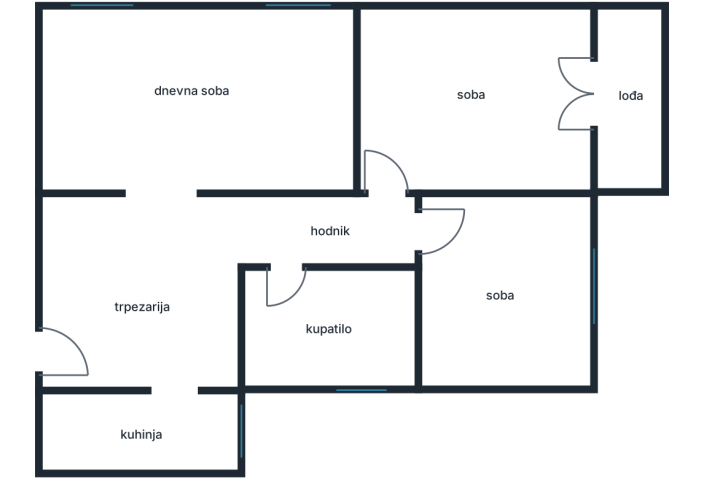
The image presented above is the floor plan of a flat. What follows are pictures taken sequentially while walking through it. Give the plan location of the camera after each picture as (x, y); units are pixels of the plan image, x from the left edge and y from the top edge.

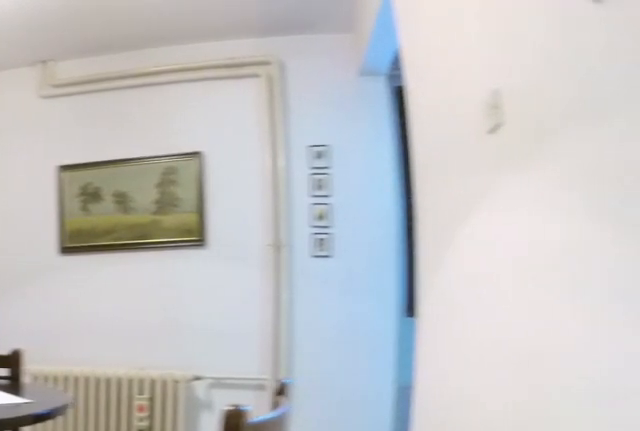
(82, 328)
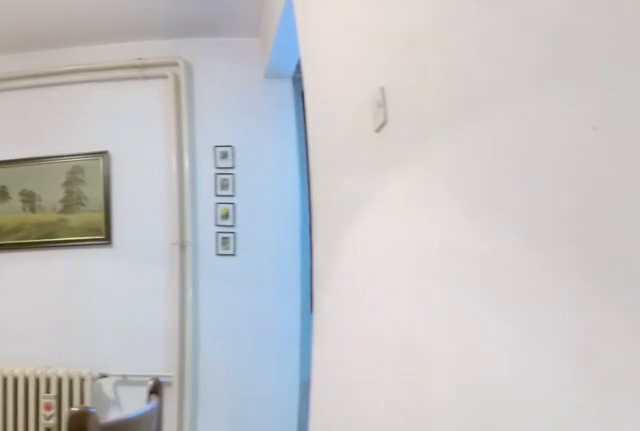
(89, 328)
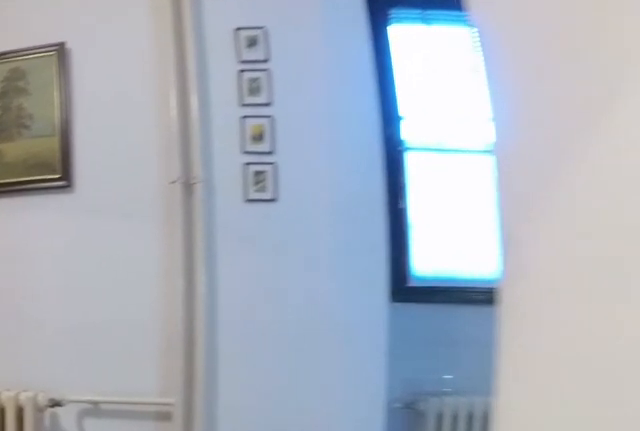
(126, 328)
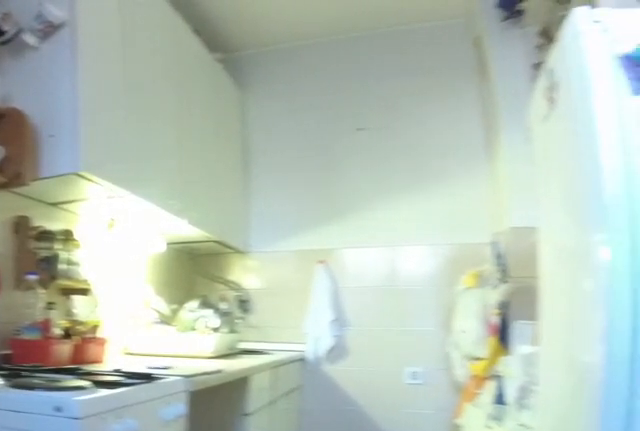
(191, 411)
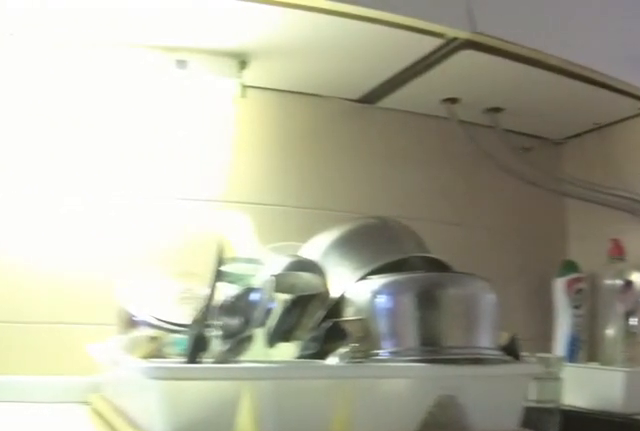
(79, 408)
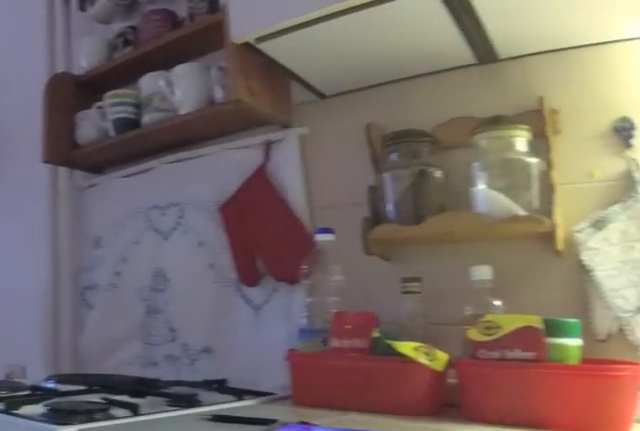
(63, 415)
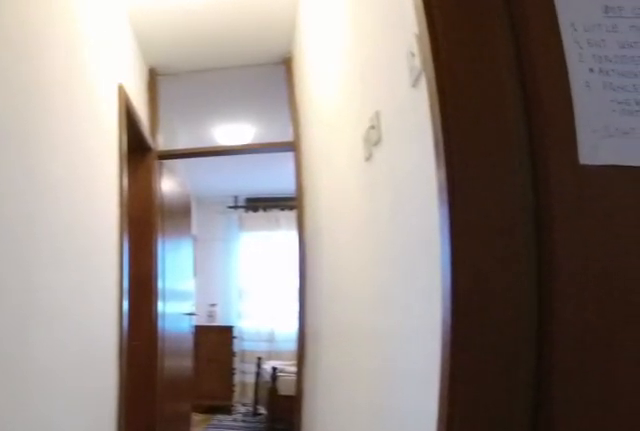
(208, 229)
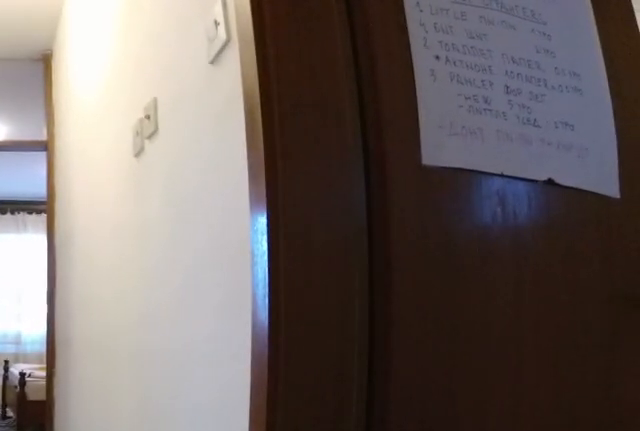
(222, 231)
